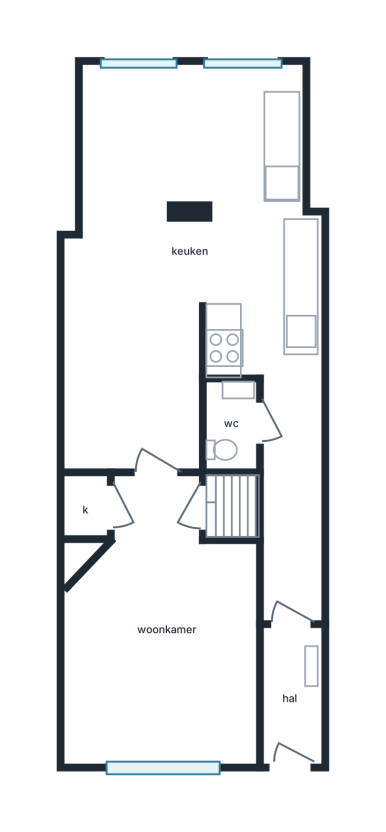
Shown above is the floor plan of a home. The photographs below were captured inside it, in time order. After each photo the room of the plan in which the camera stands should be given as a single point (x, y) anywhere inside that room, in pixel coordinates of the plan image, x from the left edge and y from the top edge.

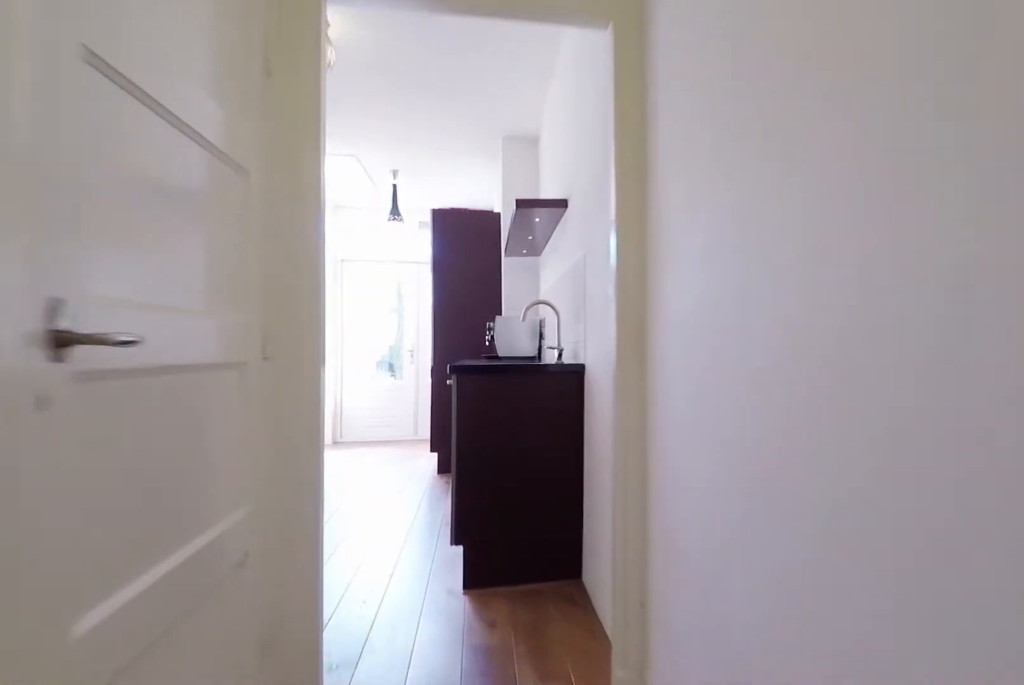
(291, 501)
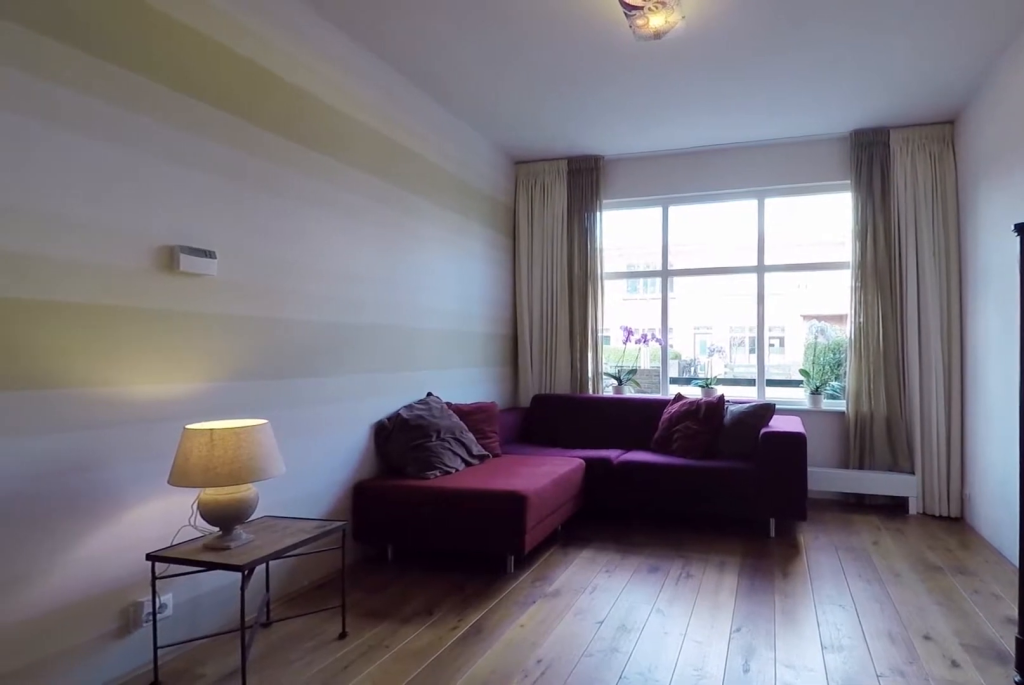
(160, 634)
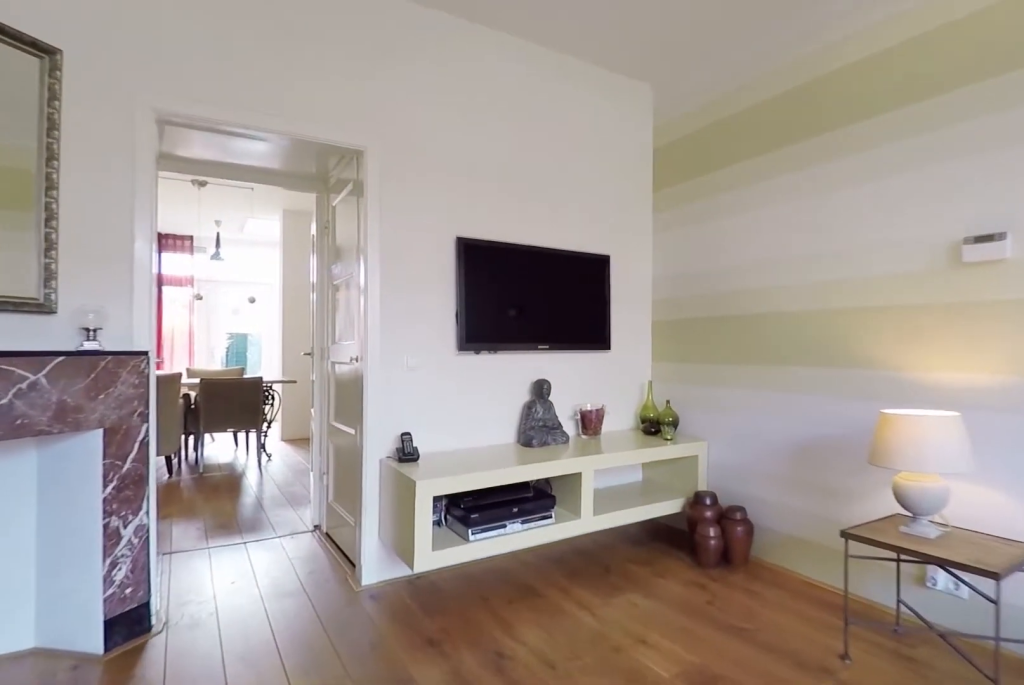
(160, 634)
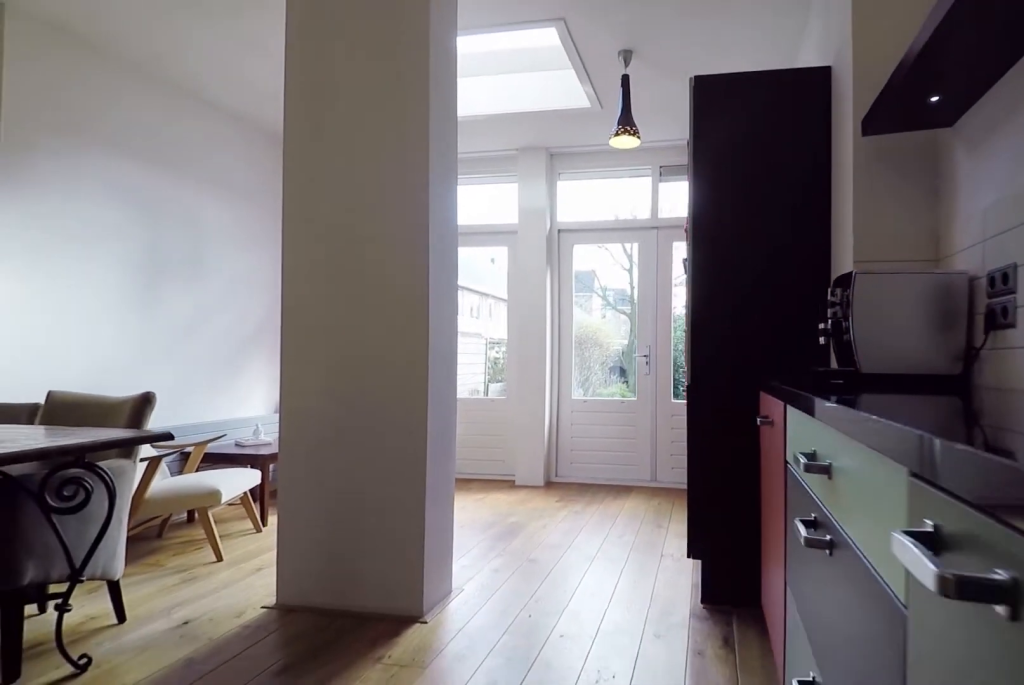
(169, 274)
